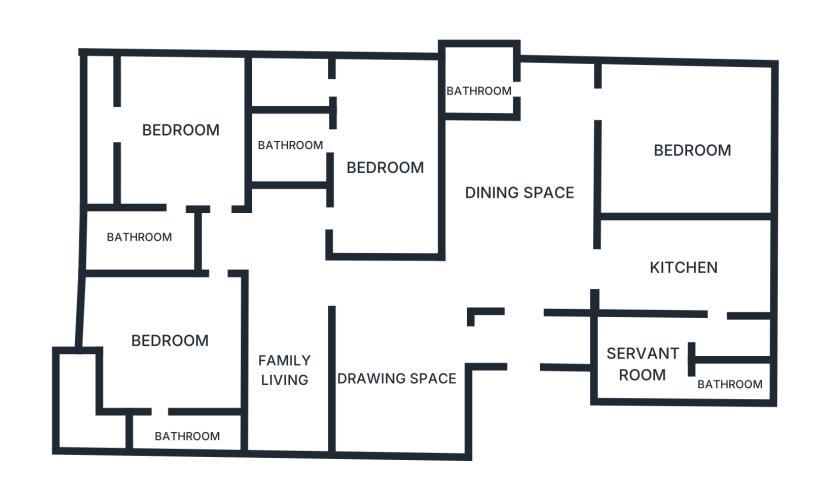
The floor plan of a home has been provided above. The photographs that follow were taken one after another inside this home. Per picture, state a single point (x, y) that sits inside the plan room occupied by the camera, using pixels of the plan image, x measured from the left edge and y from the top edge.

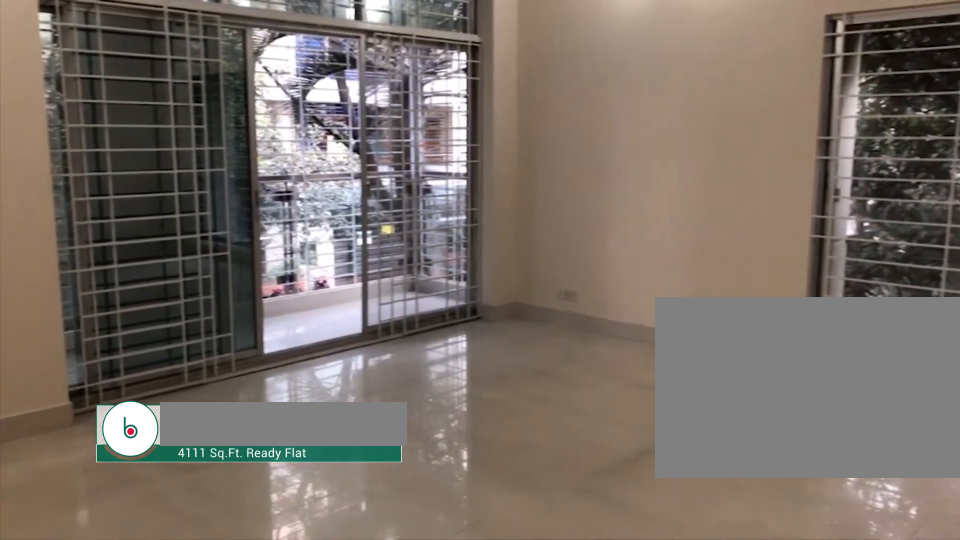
(208, 155)
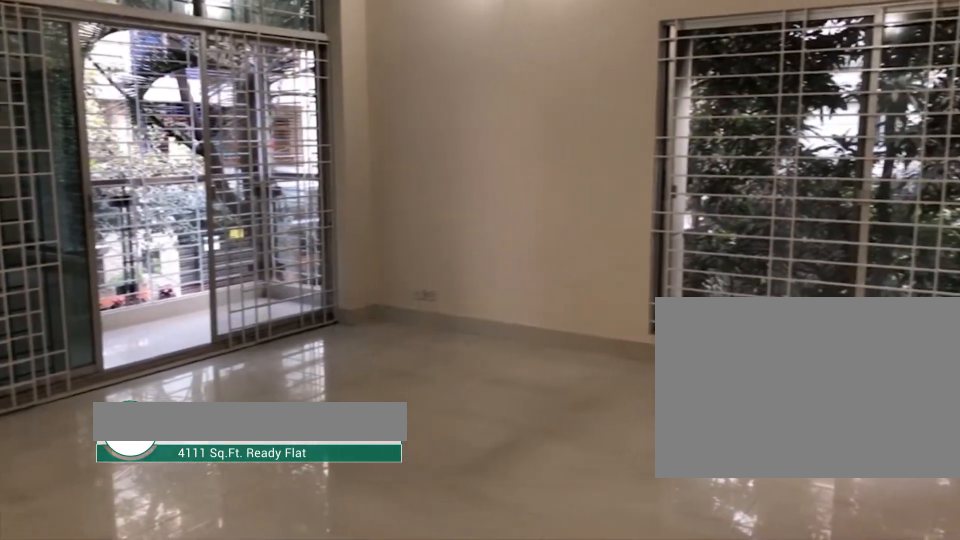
(208, 155)
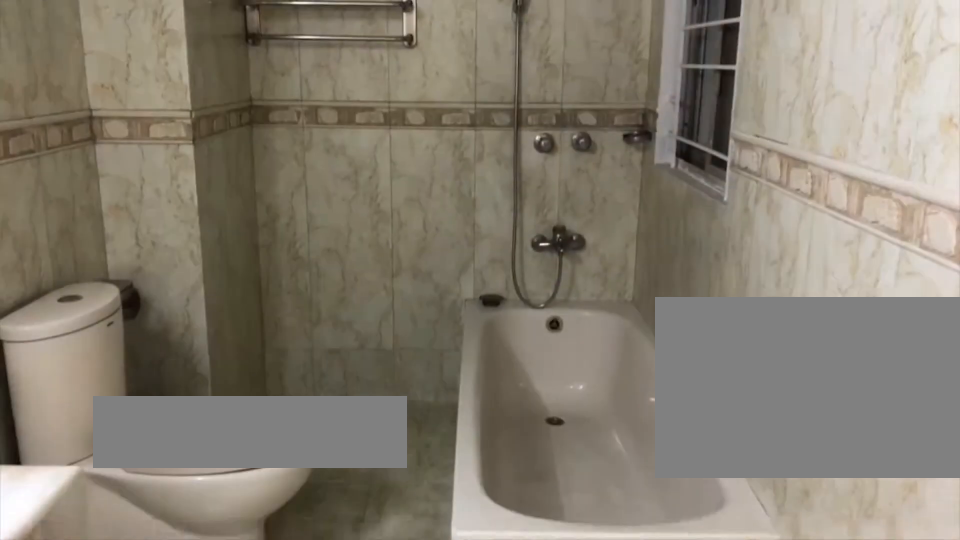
(133, 237)
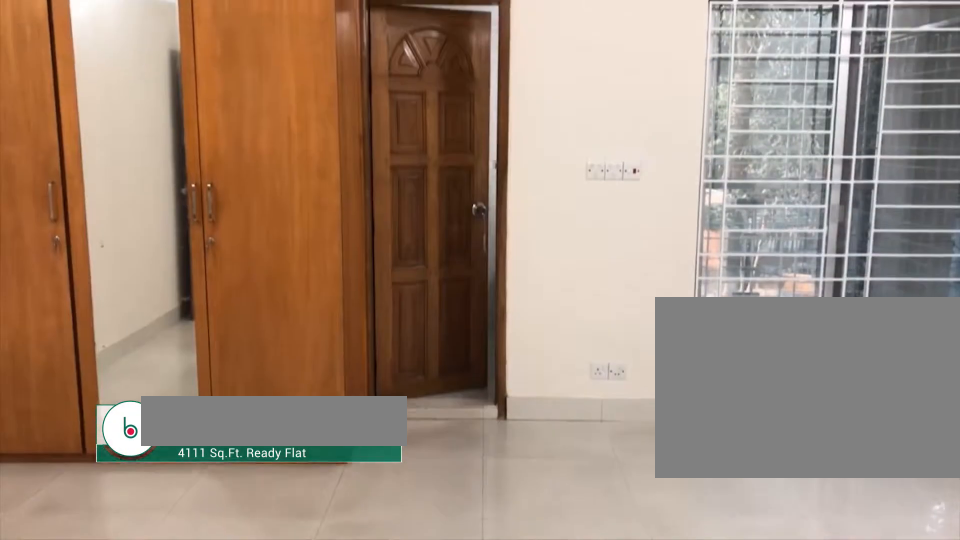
(185, 325)
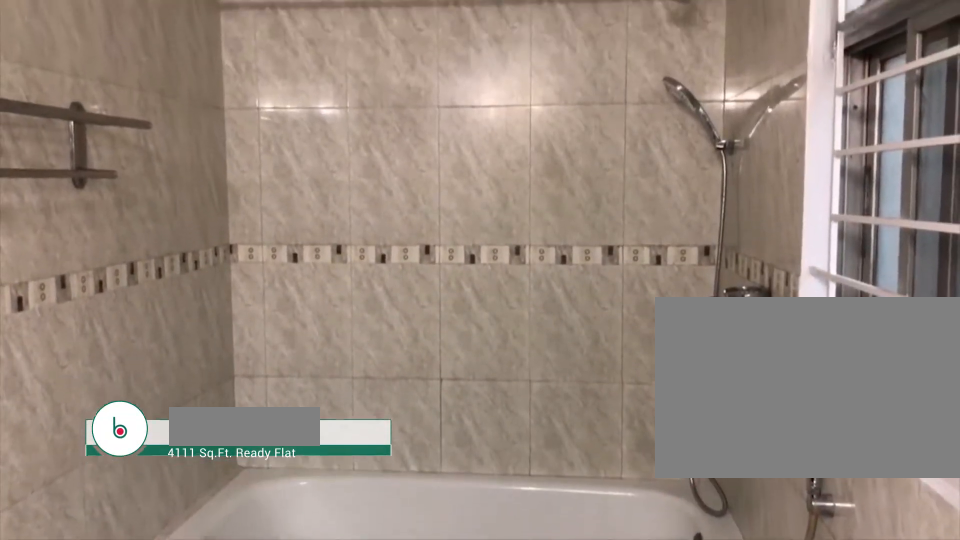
(160, 426)
